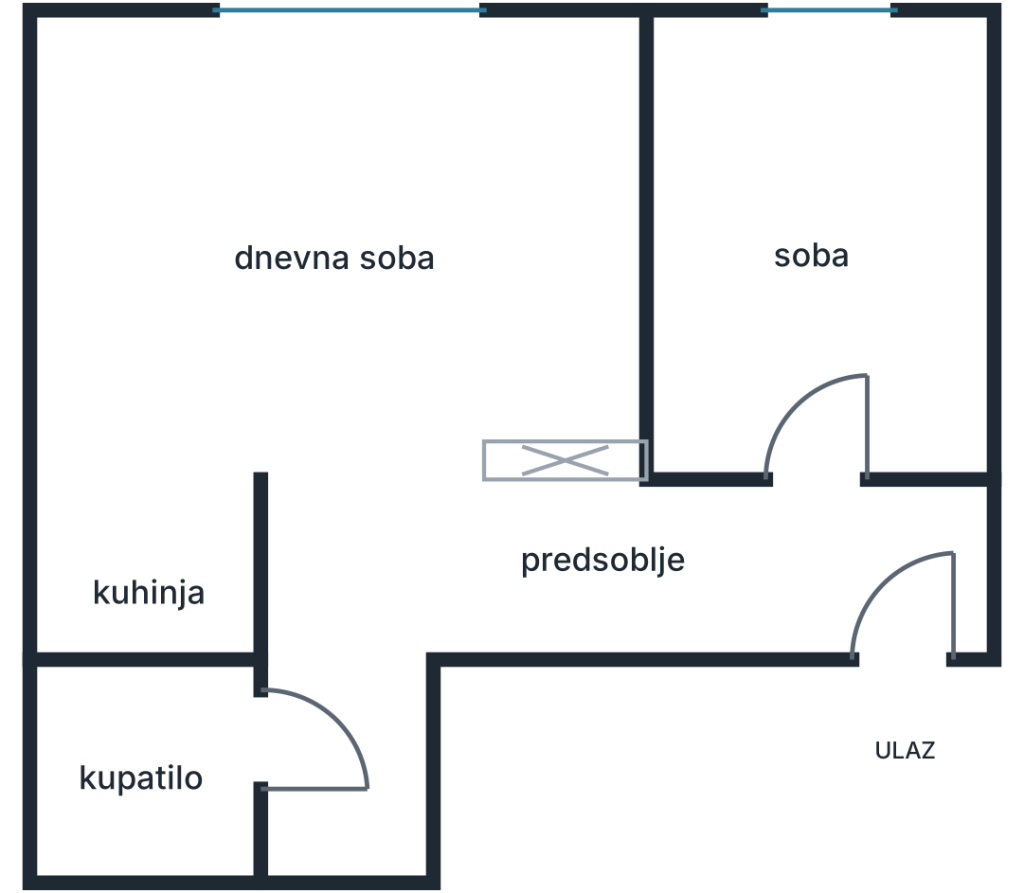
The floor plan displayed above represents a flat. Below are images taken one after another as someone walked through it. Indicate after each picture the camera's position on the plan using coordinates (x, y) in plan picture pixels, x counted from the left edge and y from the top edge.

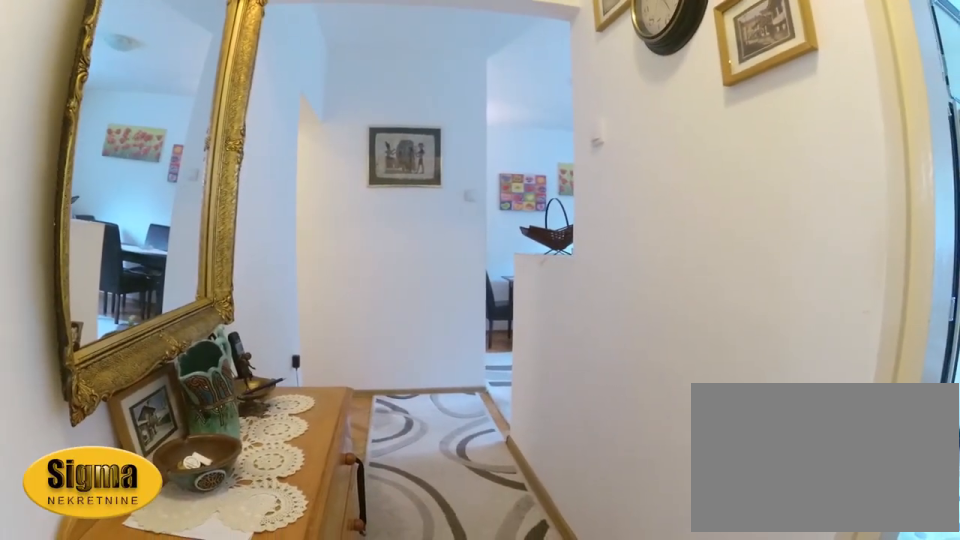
(867, 540)
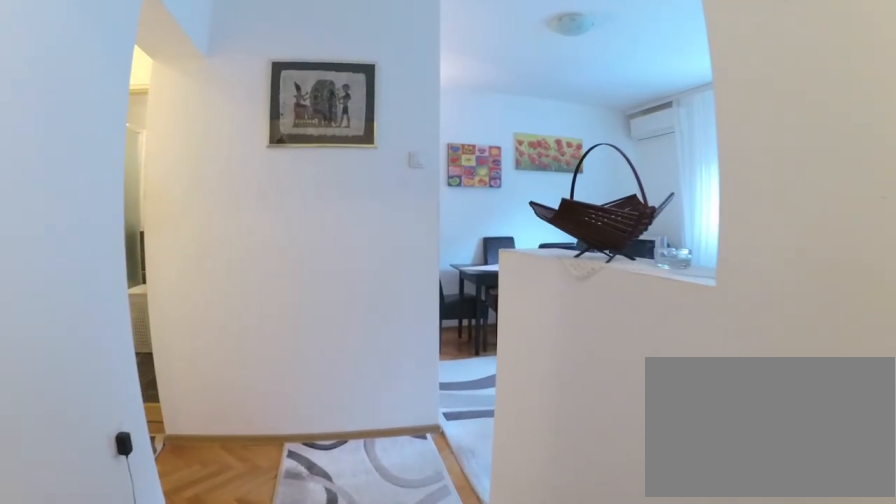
(695, 542)
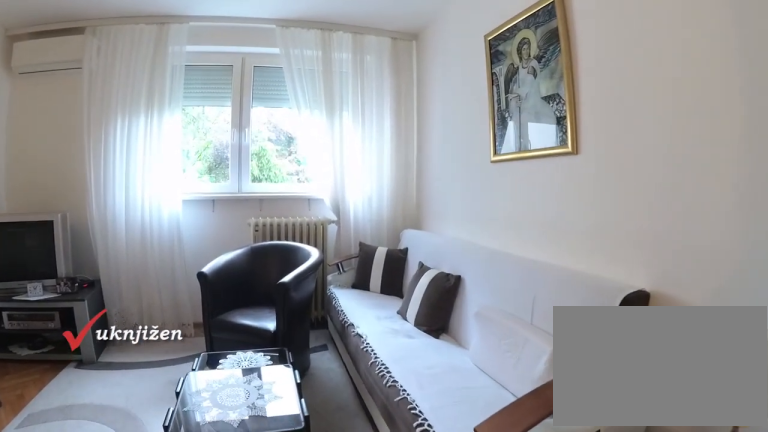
(468, 467)
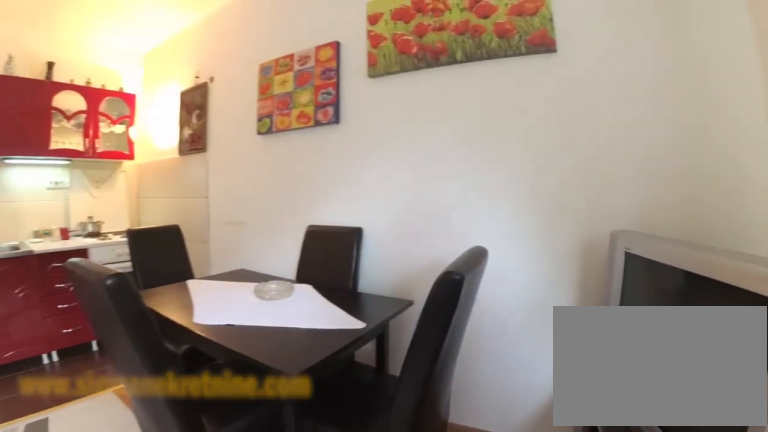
(452, 138)
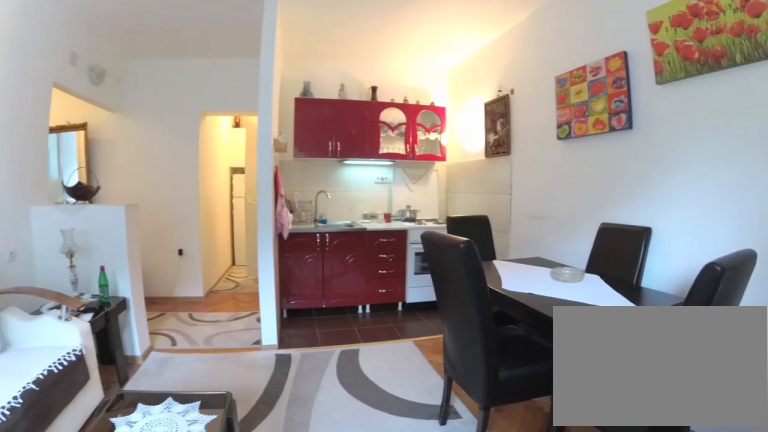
(413, 127)
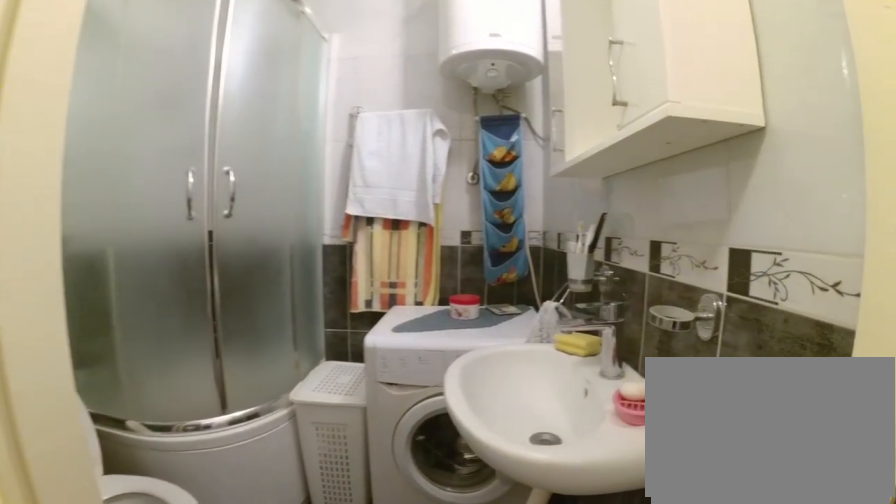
(359, 703)
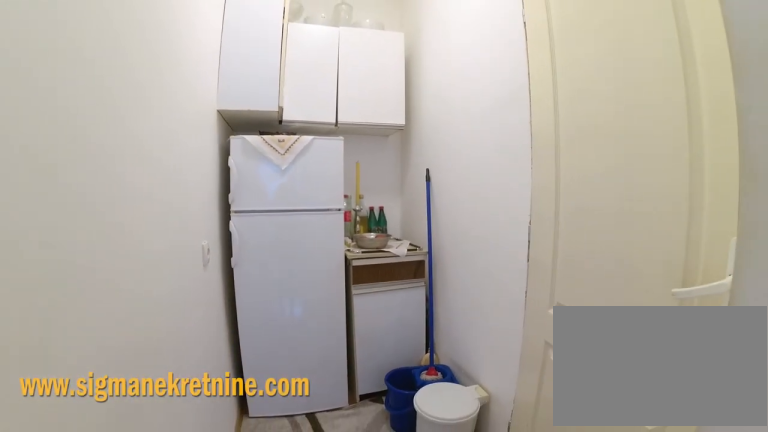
(350, 653)
